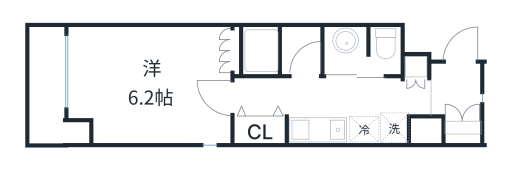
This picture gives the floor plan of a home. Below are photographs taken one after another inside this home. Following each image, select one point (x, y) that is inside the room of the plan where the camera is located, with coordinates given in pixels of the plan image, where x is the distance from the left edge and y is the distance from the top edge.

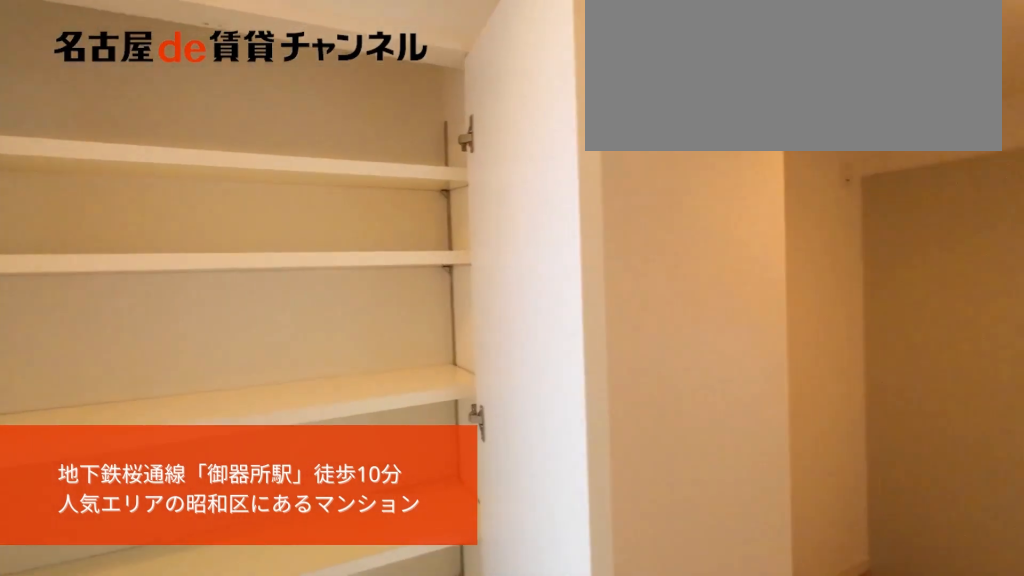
(455, 98)
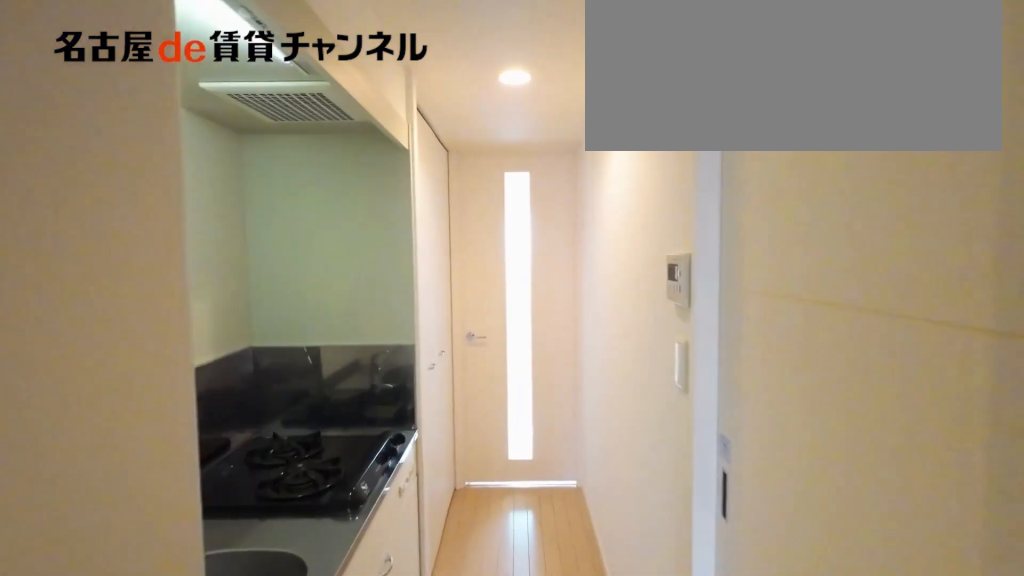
(455, 98)
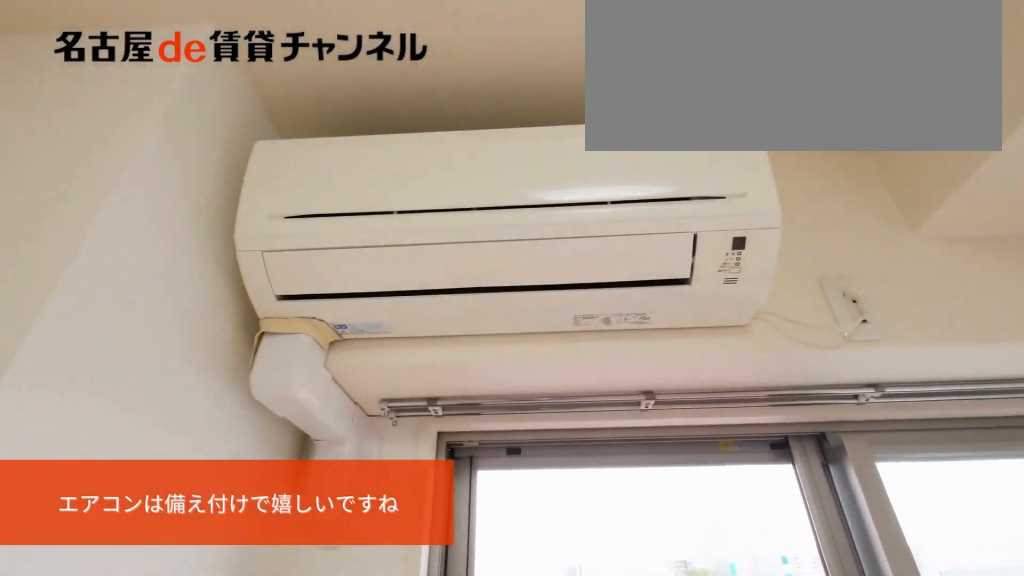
(149, 84)
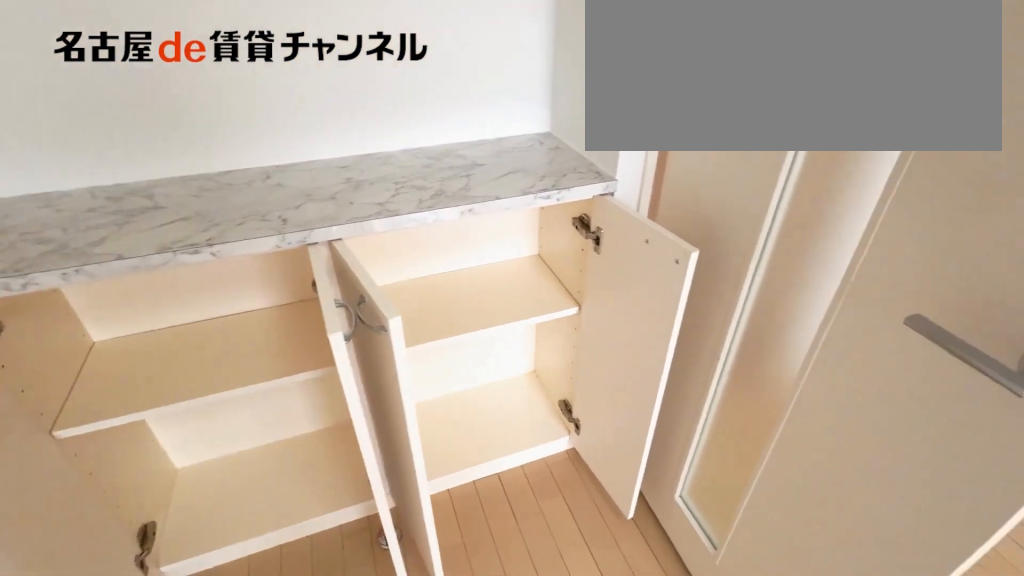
(149, 84)
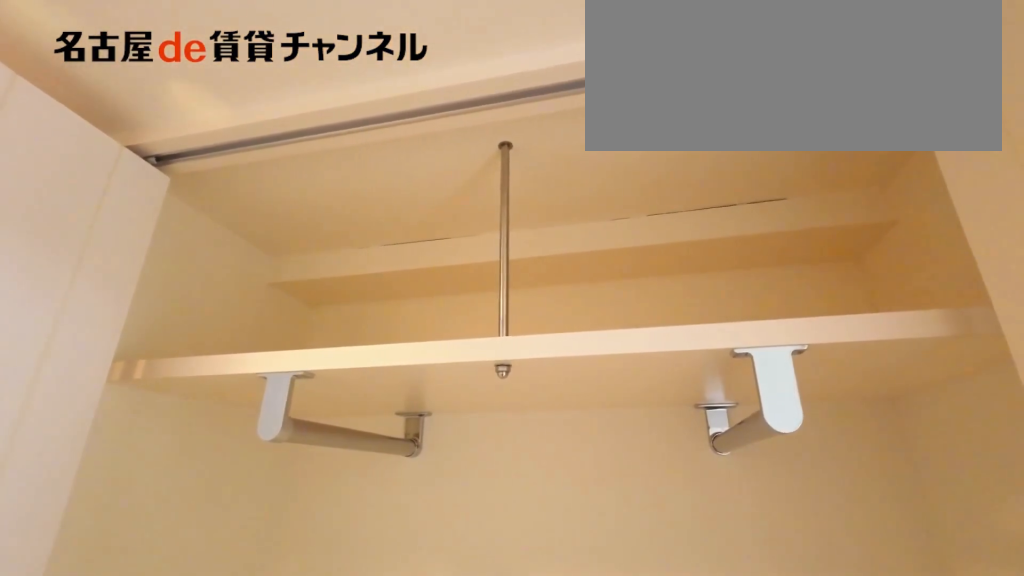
(261, 129)
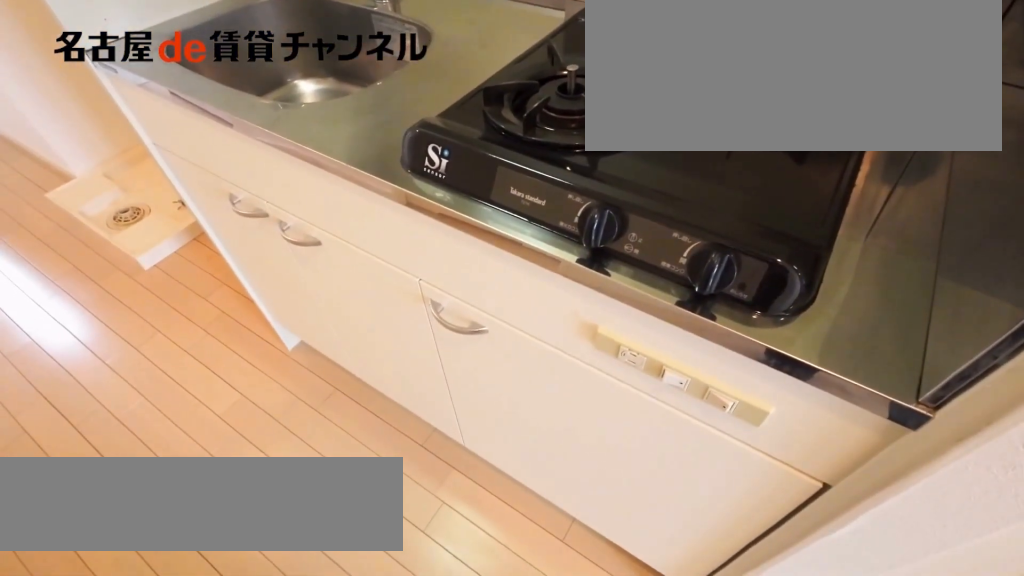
(331, 130)
